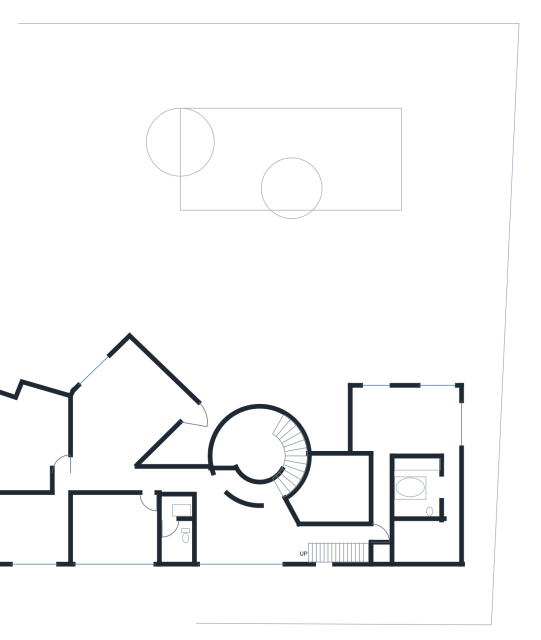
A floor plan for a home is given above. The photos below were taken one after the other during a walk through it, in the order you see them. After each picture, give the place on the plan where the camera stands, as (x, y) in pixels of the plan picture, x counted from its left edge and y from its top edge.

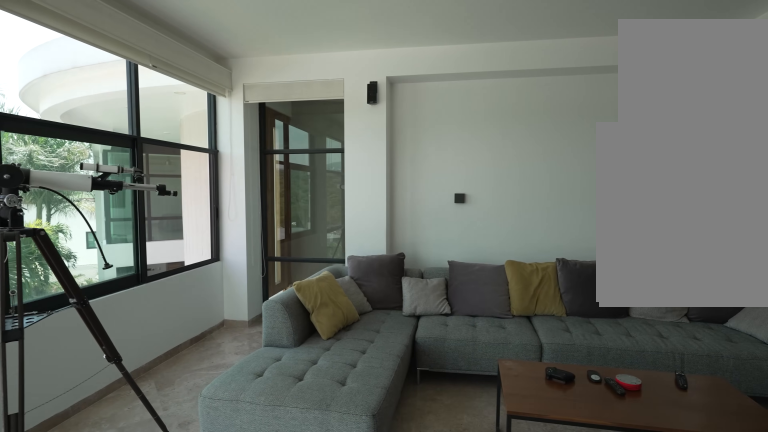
(116, 395)
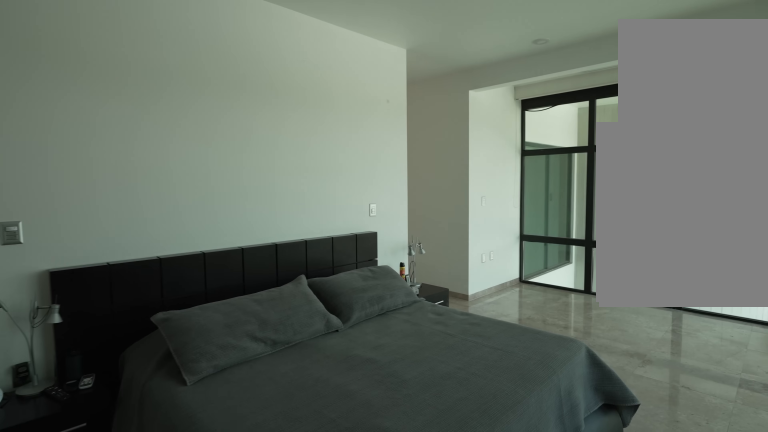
(449, 436)
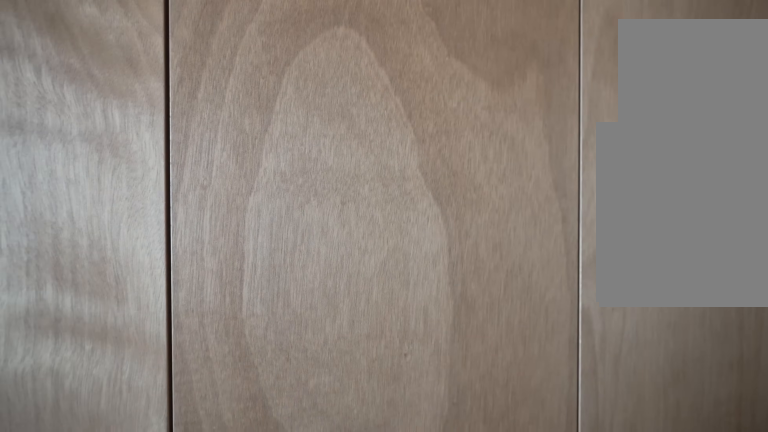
(422, 544)
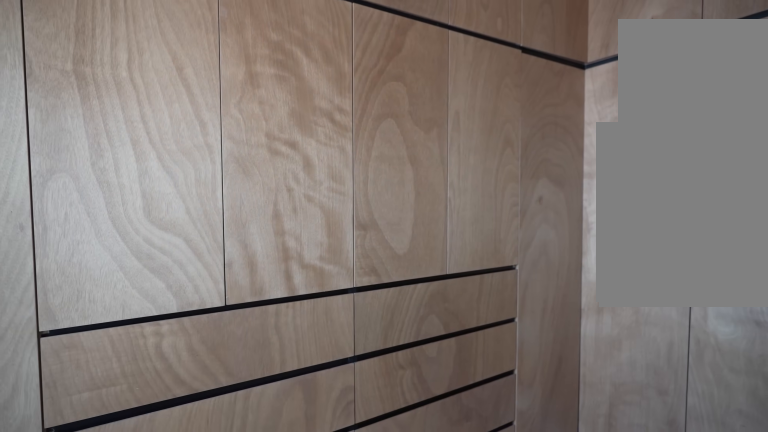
(422, 544)
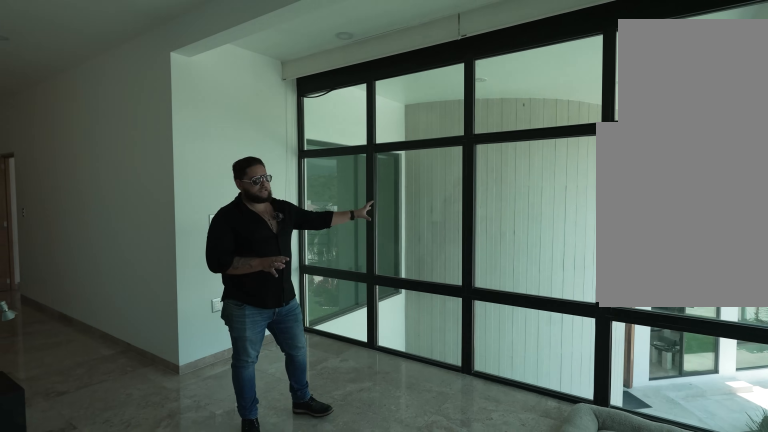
(396, 400)
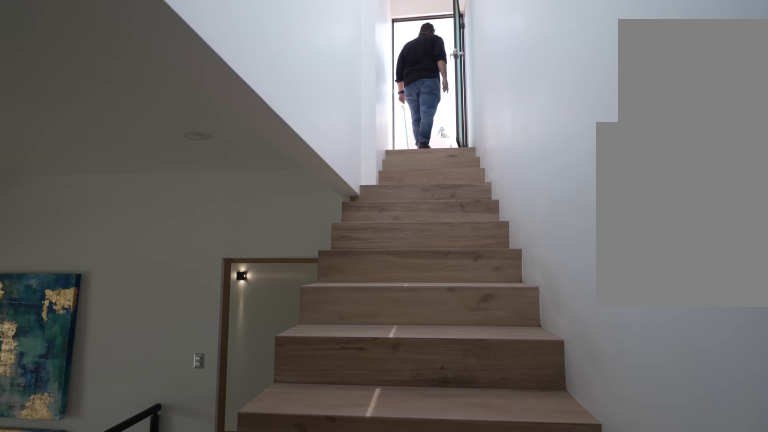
(322, 553)
